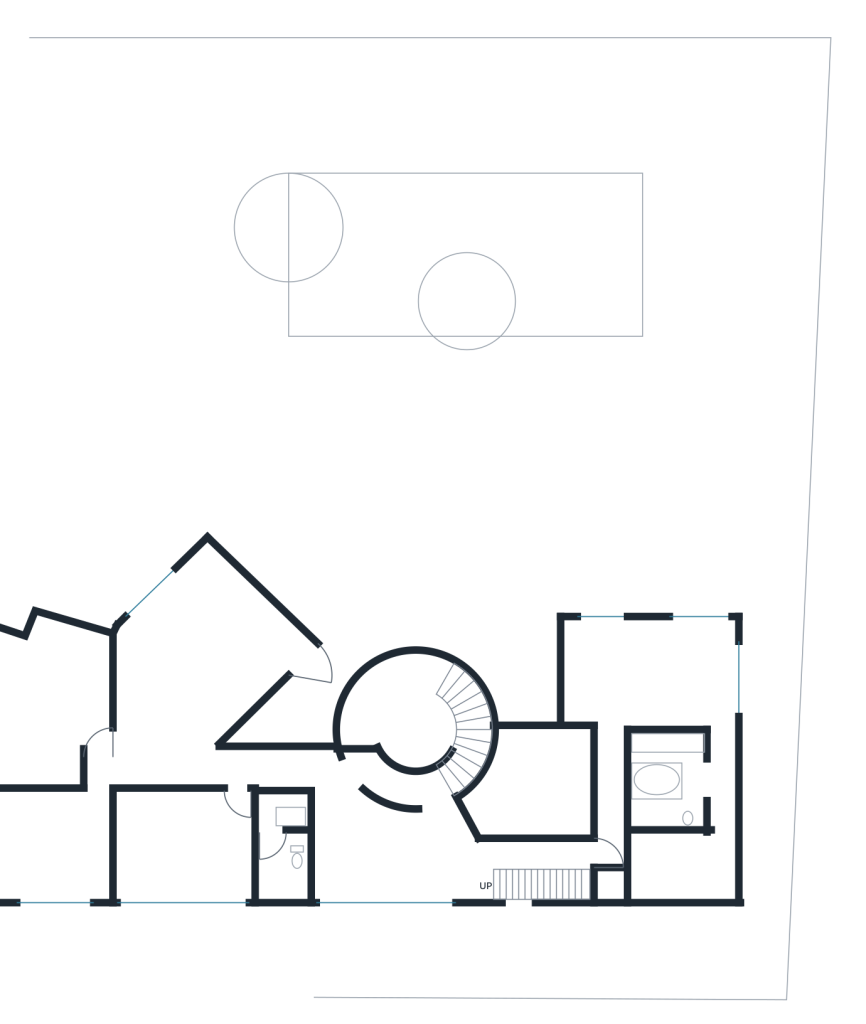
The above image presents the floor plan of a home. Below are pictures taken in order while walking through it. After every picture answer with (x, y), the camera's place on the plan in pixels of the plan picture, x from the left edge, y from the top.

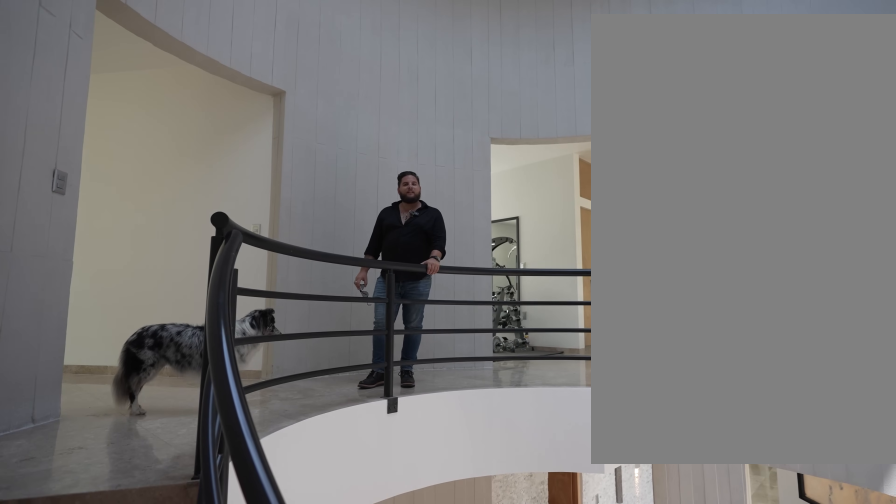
(465, 749)
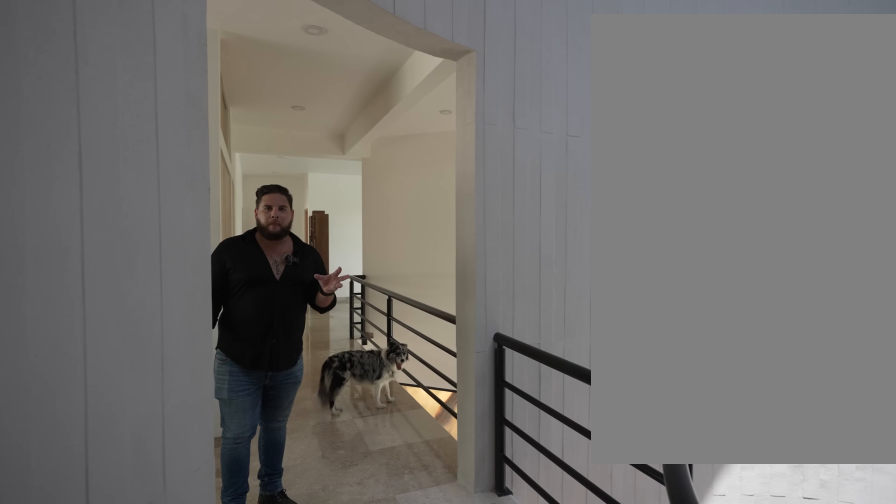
(435, 779)
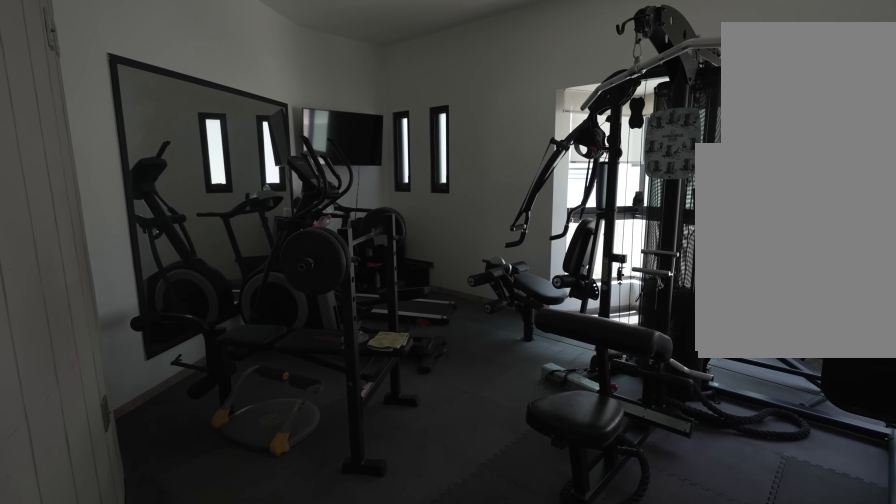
(363, 769)
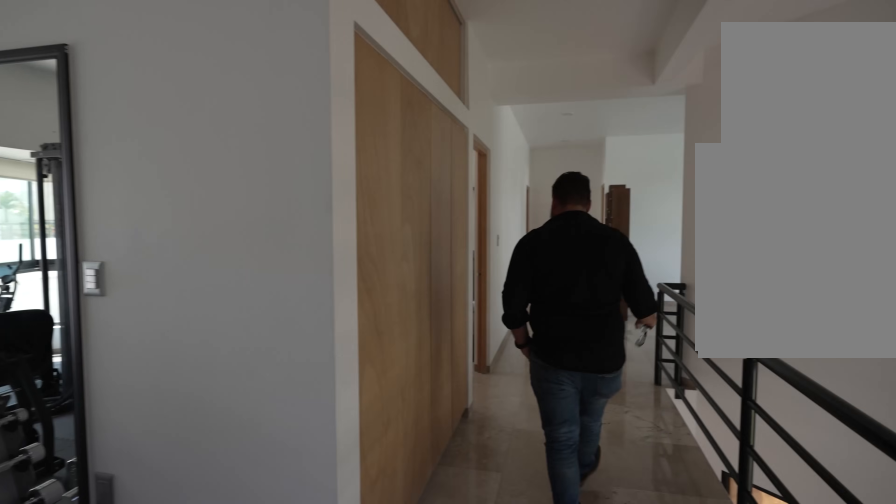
(349, 790)
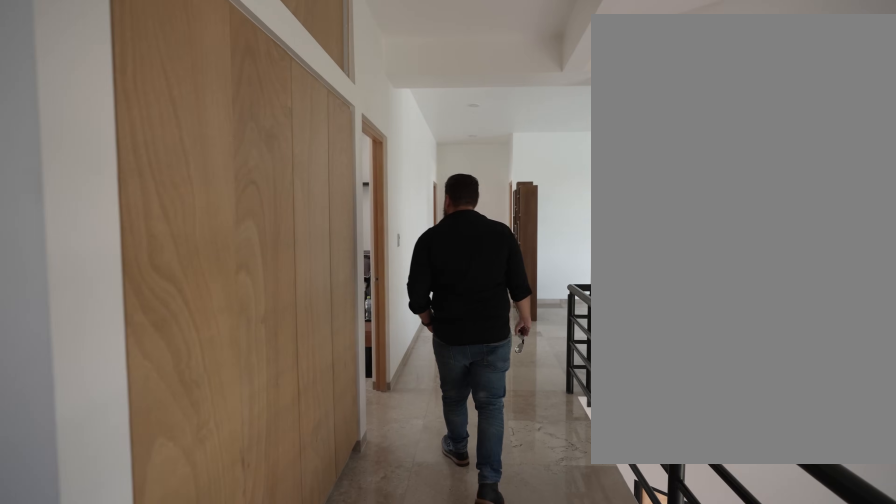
(349, 790)
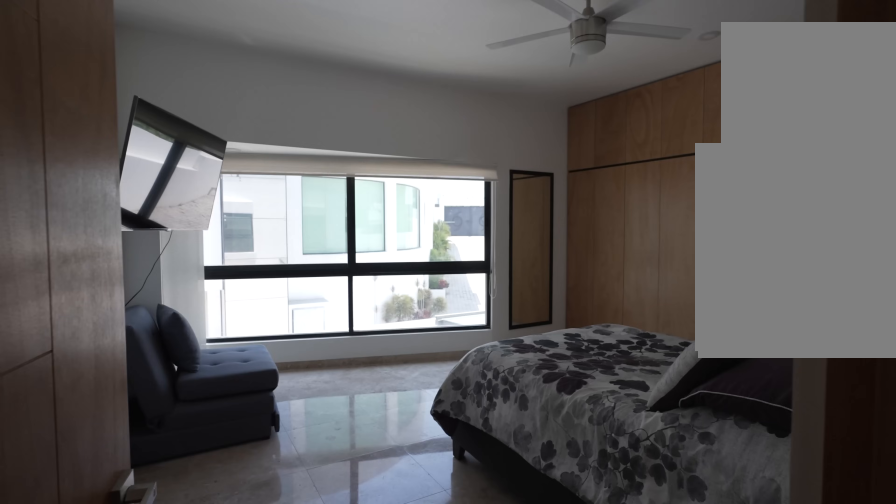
(275, 766)
